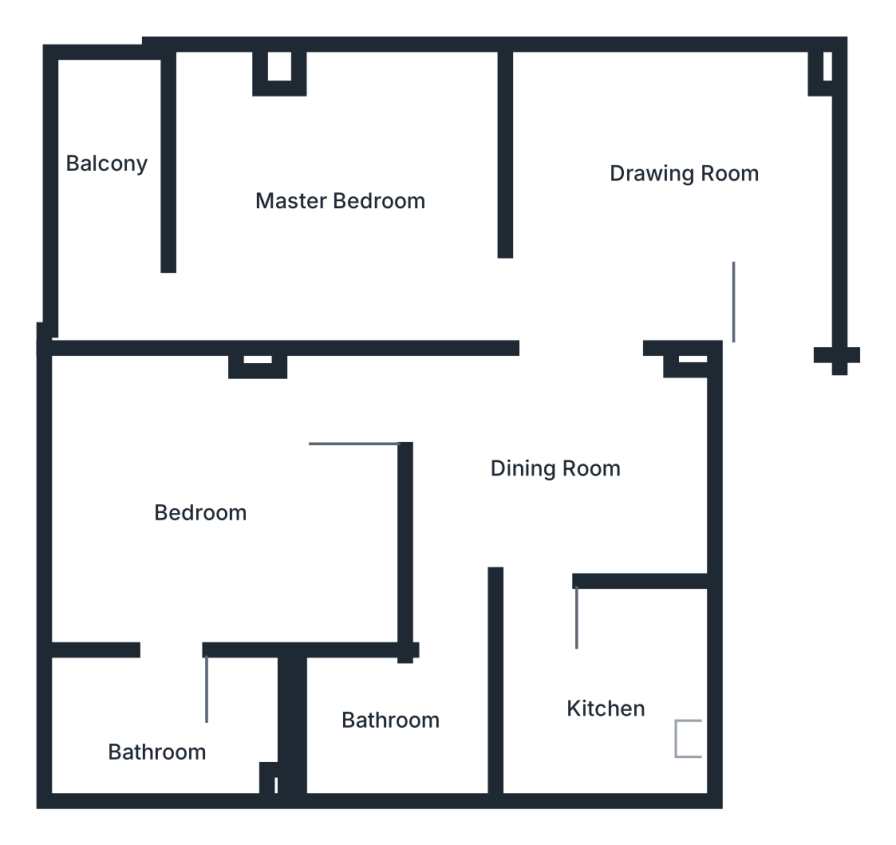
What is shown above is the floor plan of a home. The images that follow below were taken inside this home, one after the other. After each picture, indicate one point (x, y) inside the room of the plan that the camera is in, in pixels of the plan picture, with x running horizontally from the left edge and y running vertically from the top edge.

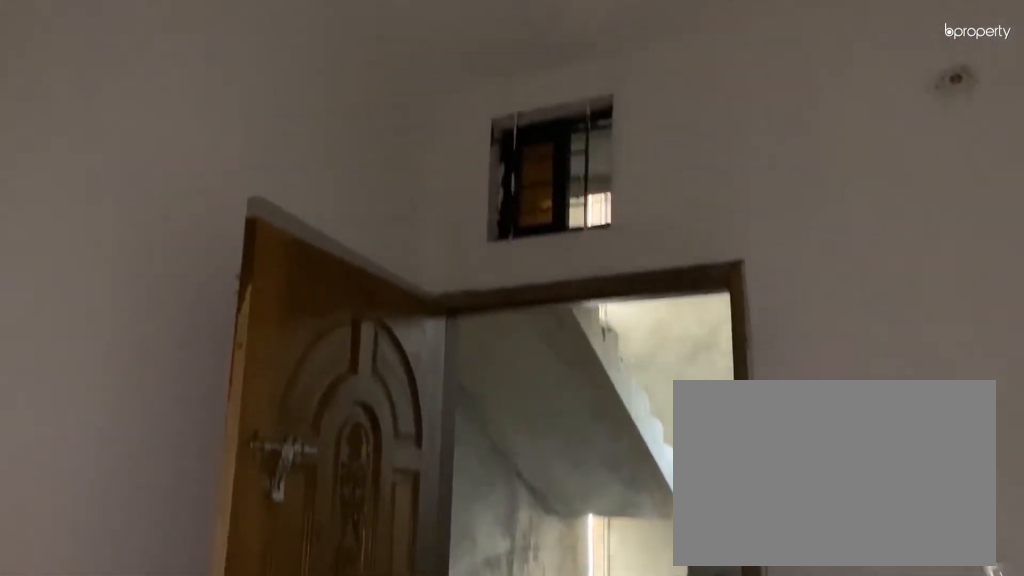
(657, 194)
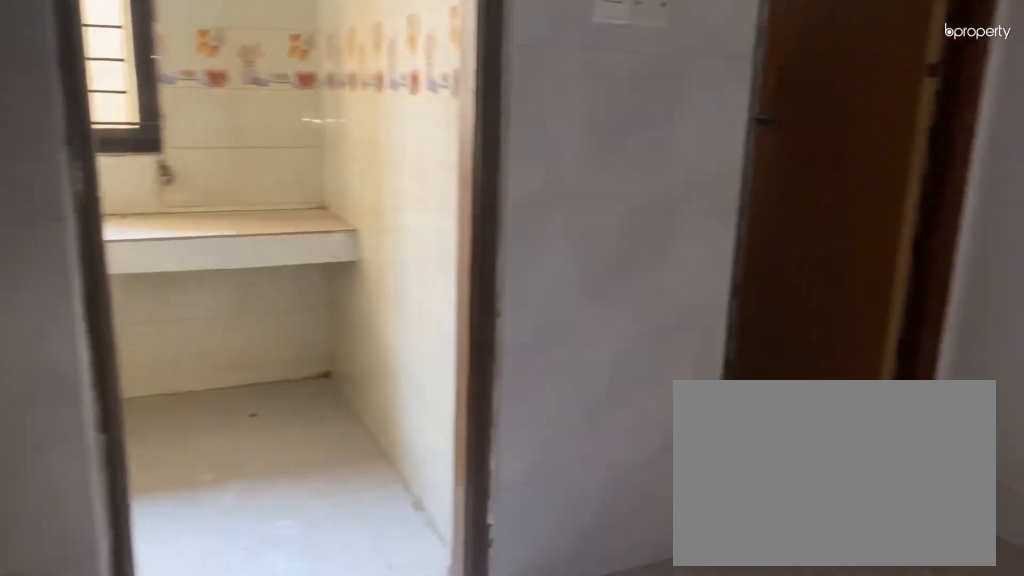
(544, 457)
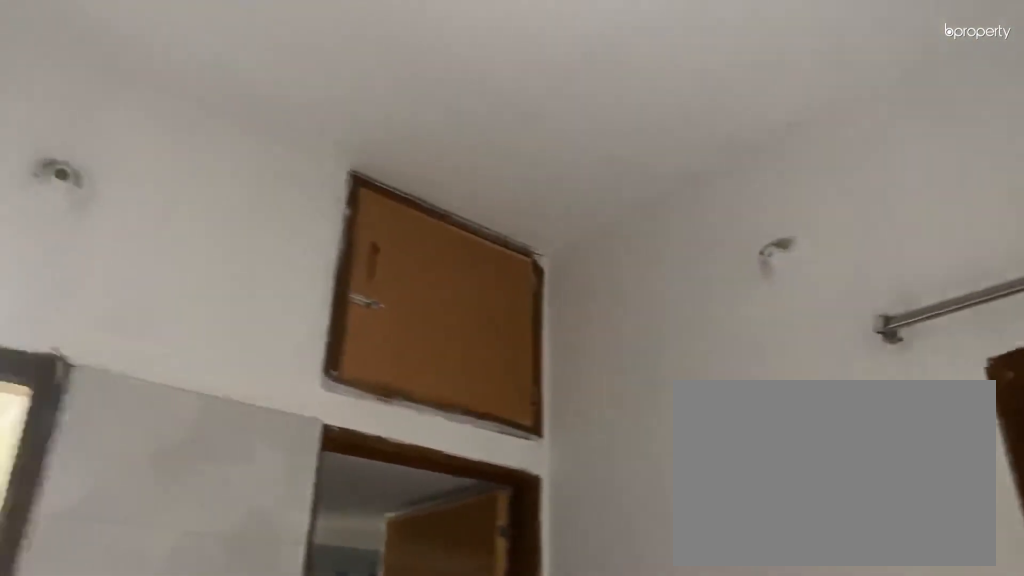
(544, 457)
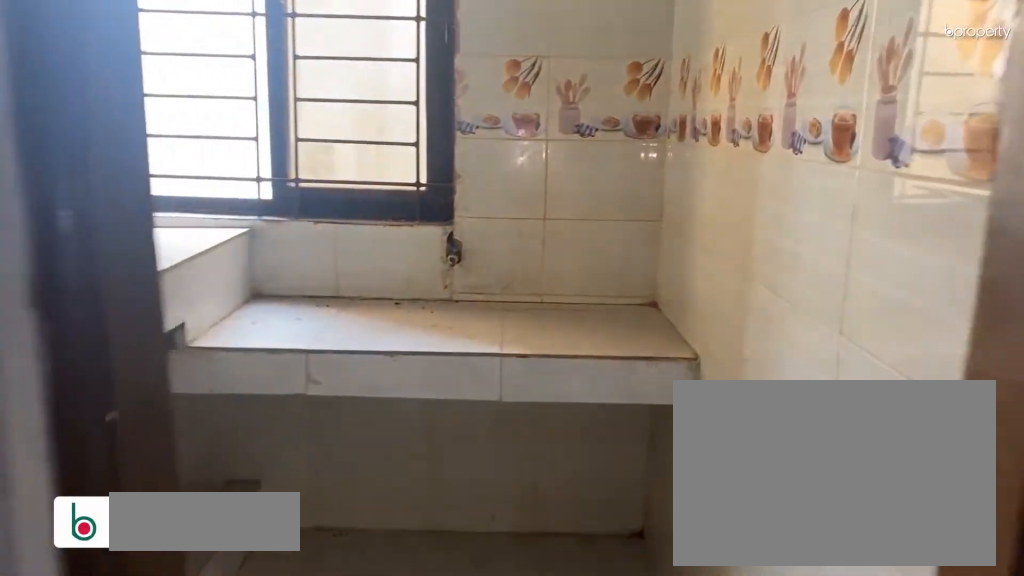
(606, 677)
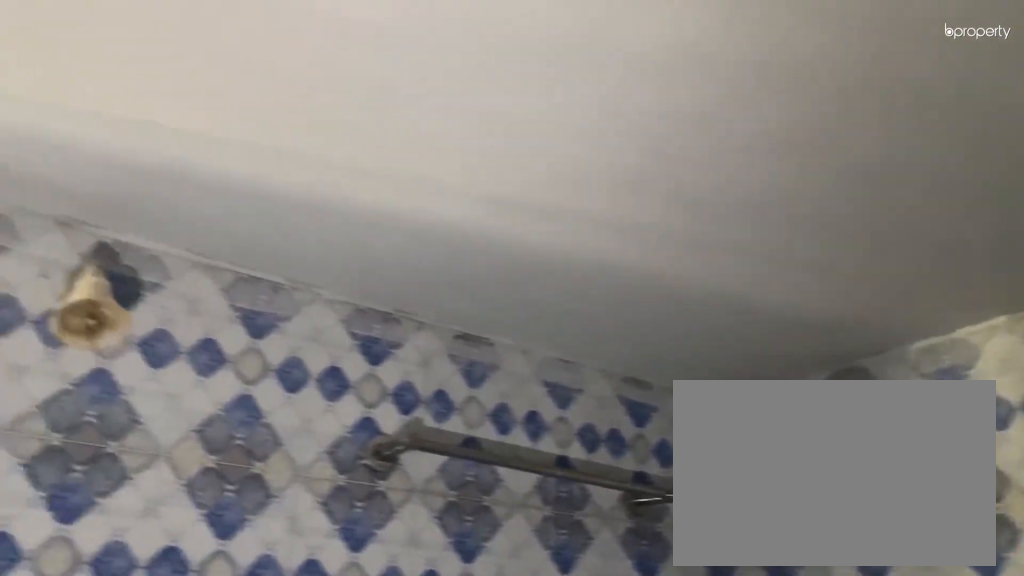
(387, 724)
